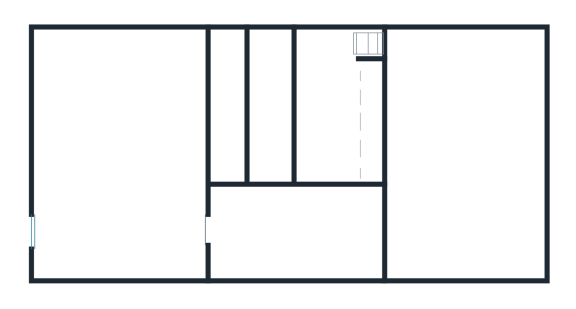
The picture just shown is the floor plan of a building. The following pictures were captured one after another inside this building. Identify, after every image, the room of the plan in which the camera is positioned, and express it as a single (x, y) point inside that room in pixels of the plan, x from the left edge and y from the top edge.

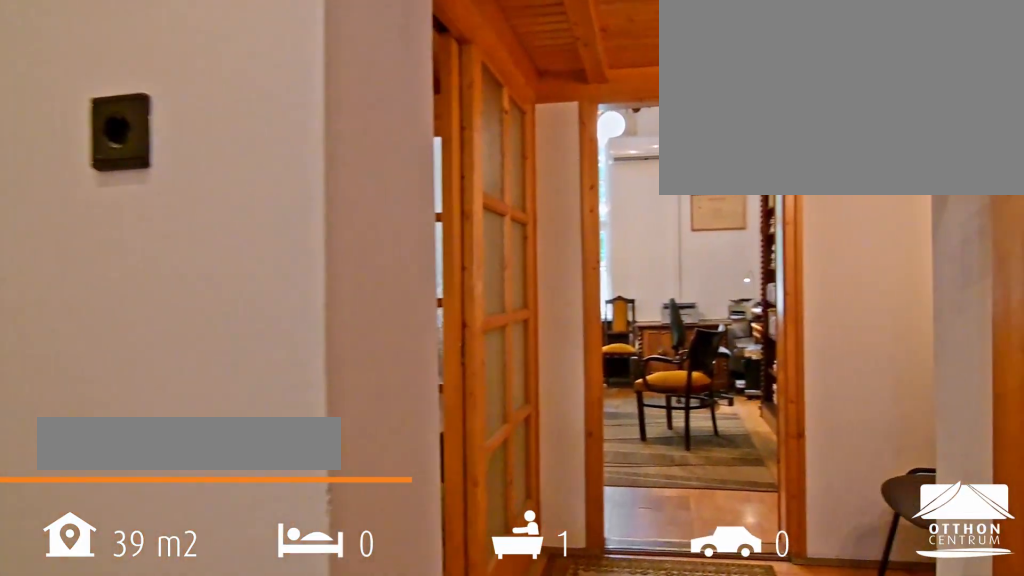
(296, 236)
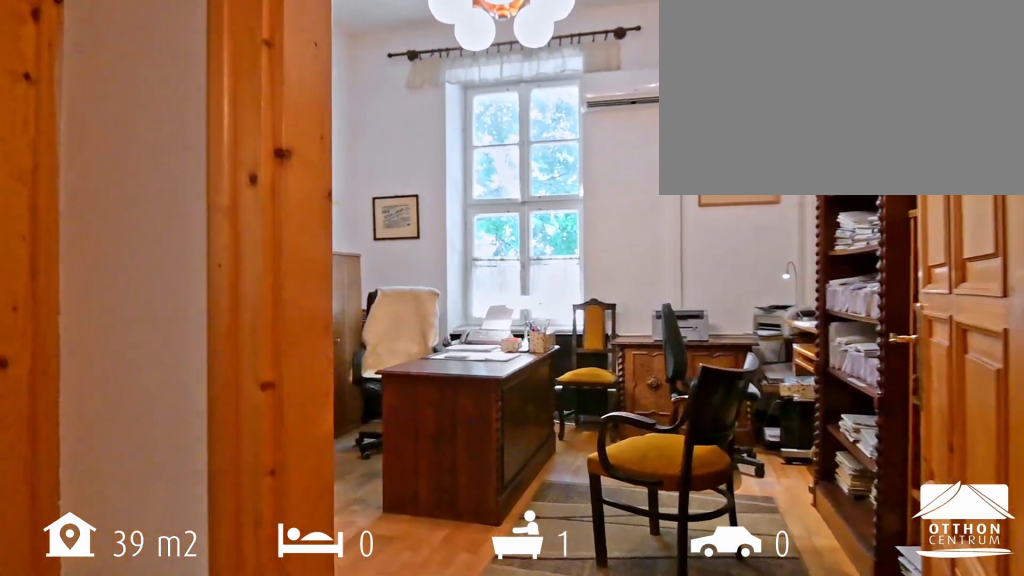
(296, 236)
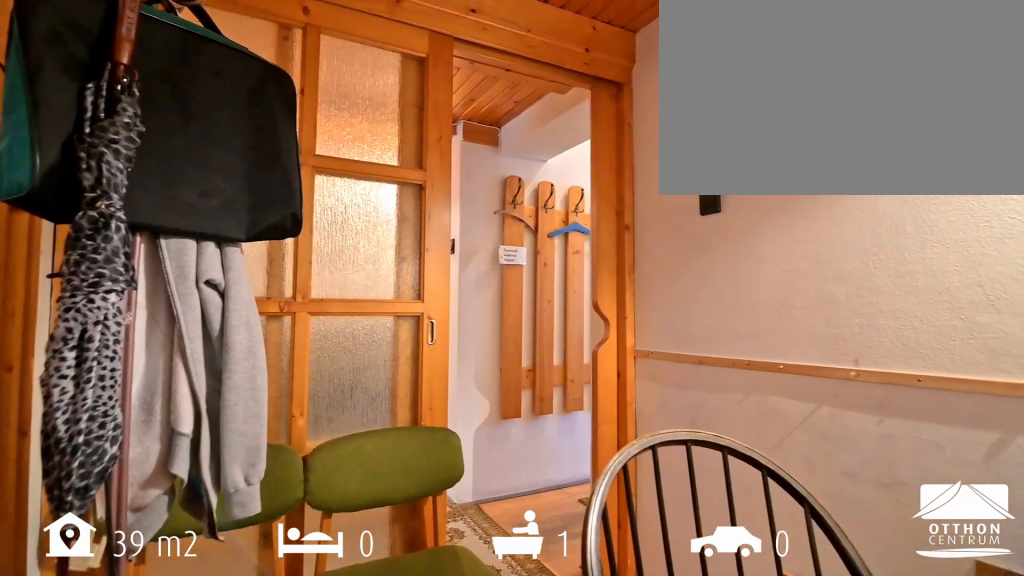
(332, 114)
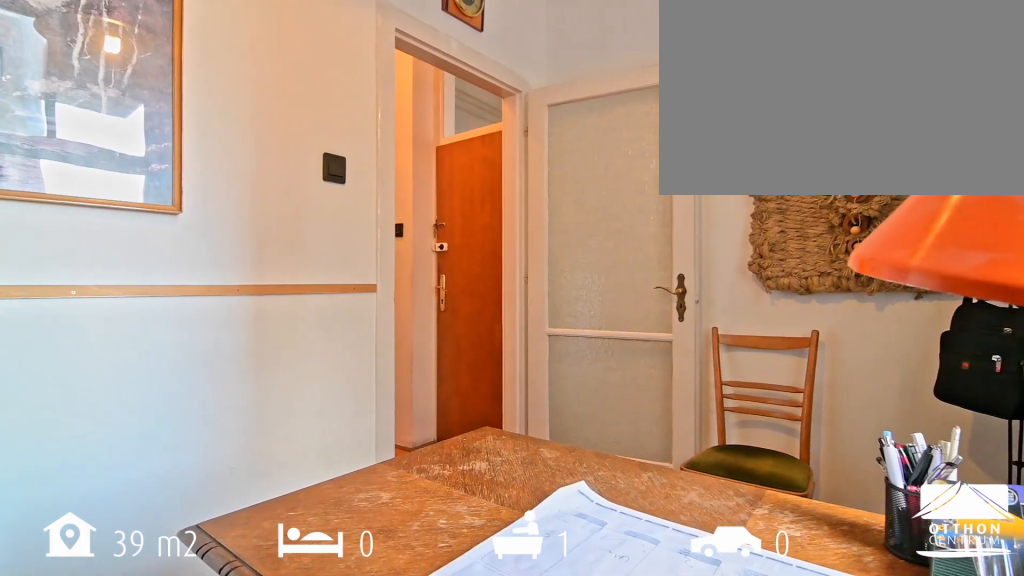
(119, 152)
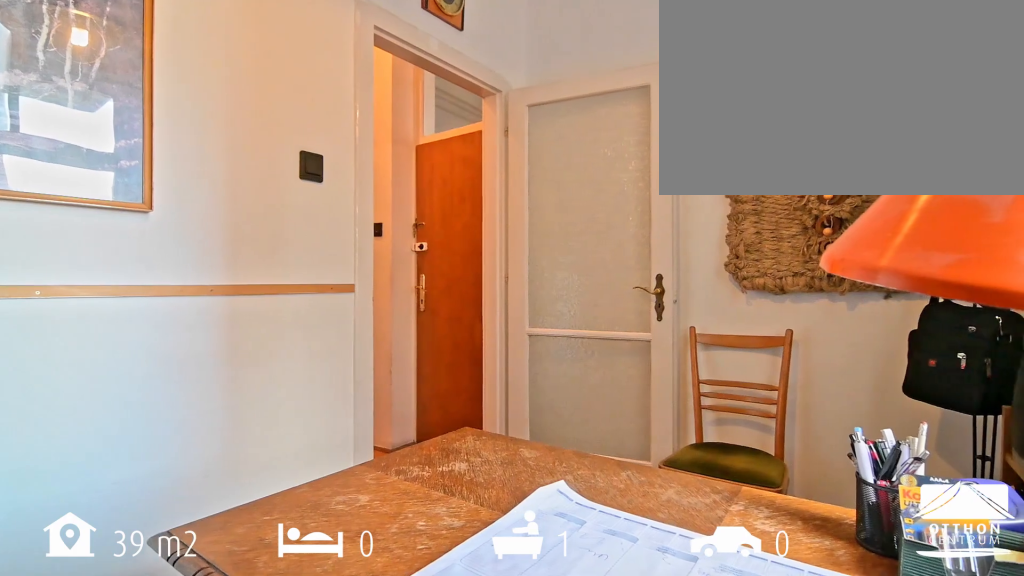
(169, 141)
